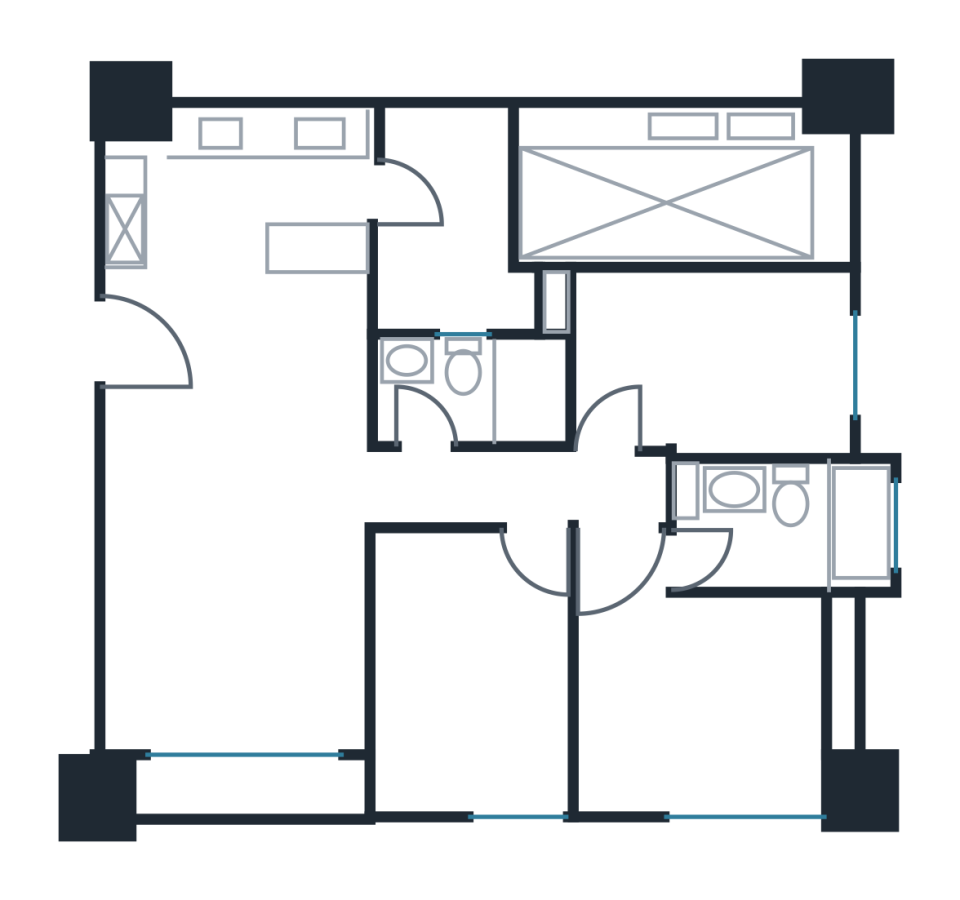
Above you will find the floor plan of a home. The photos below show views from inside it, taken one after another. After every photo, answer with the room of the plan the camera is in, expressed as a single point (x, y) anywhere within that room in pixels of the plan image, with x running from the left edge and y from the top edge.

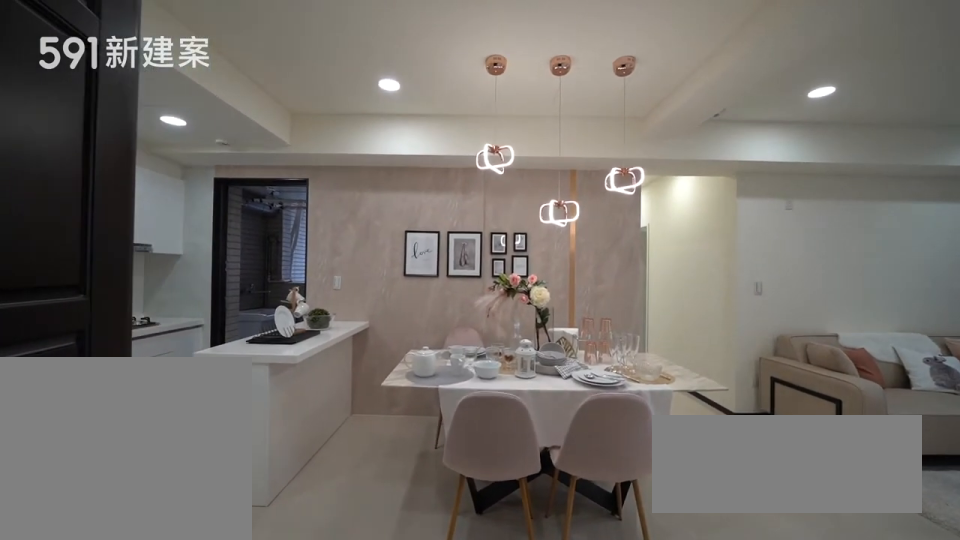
(272, 363)
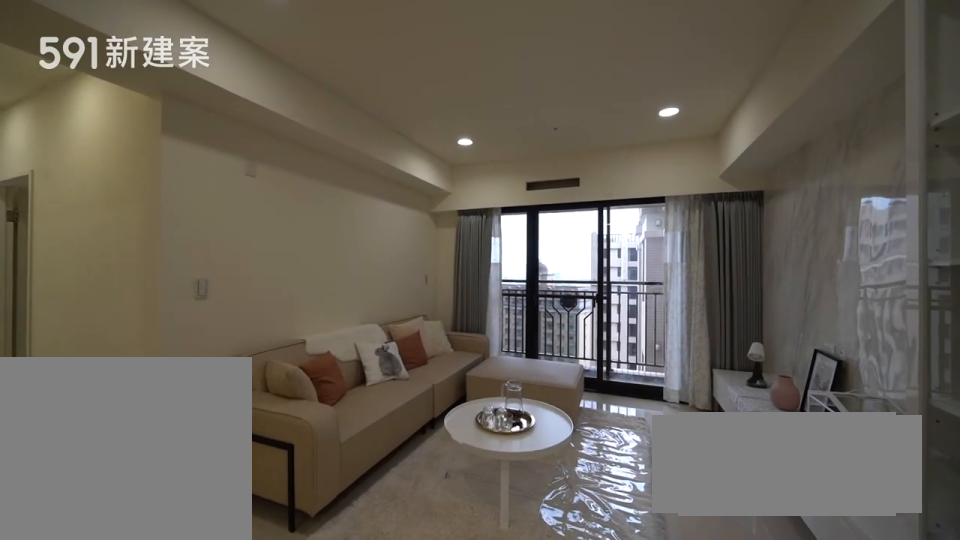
(238, 604)
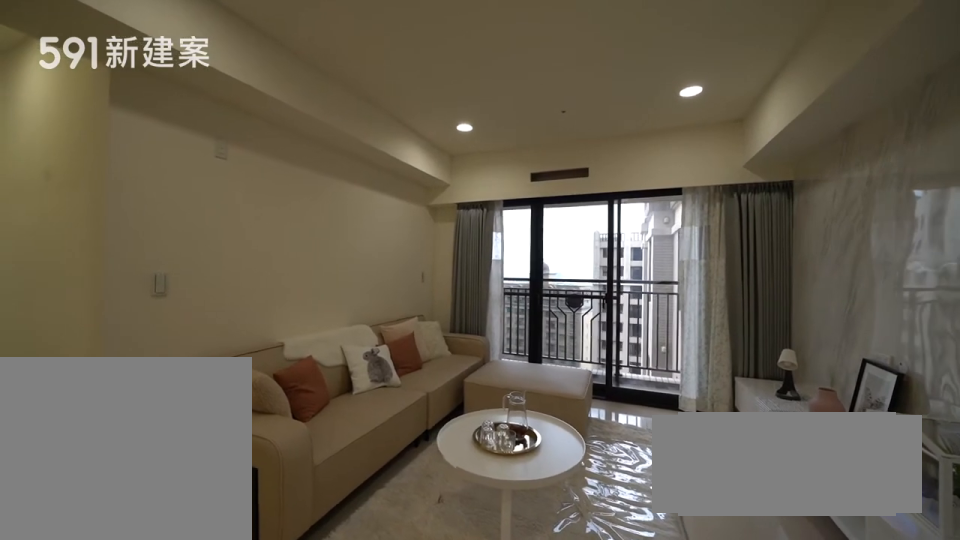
(238, 604)
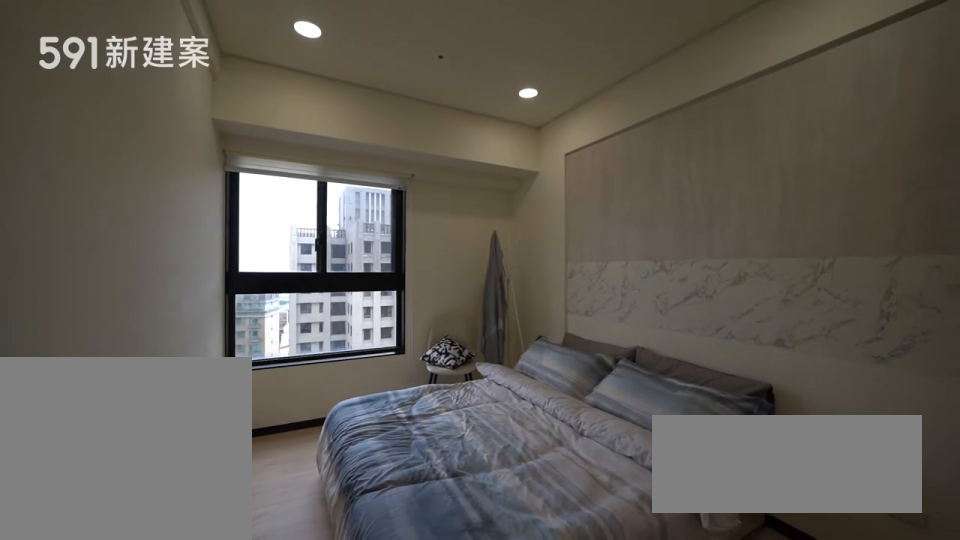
(472, 674)
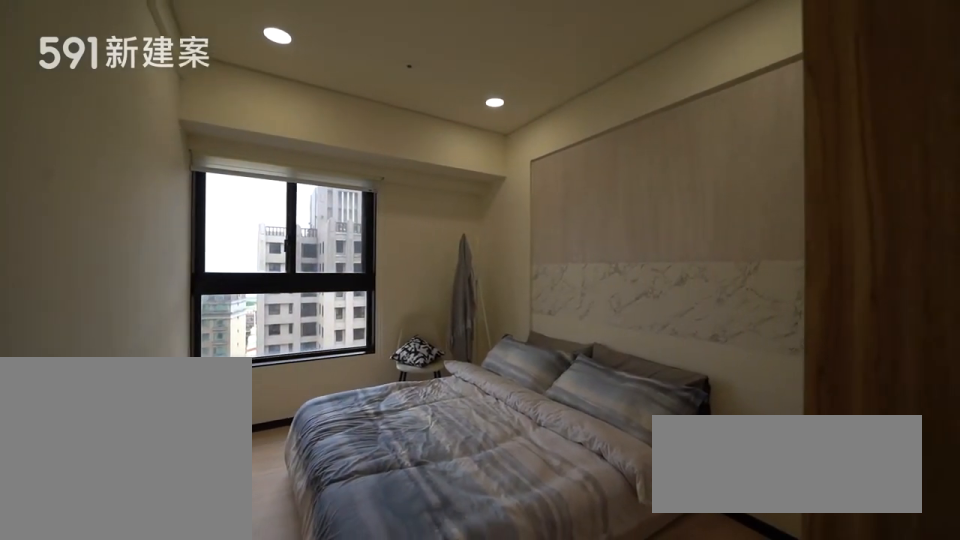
(472, 674)
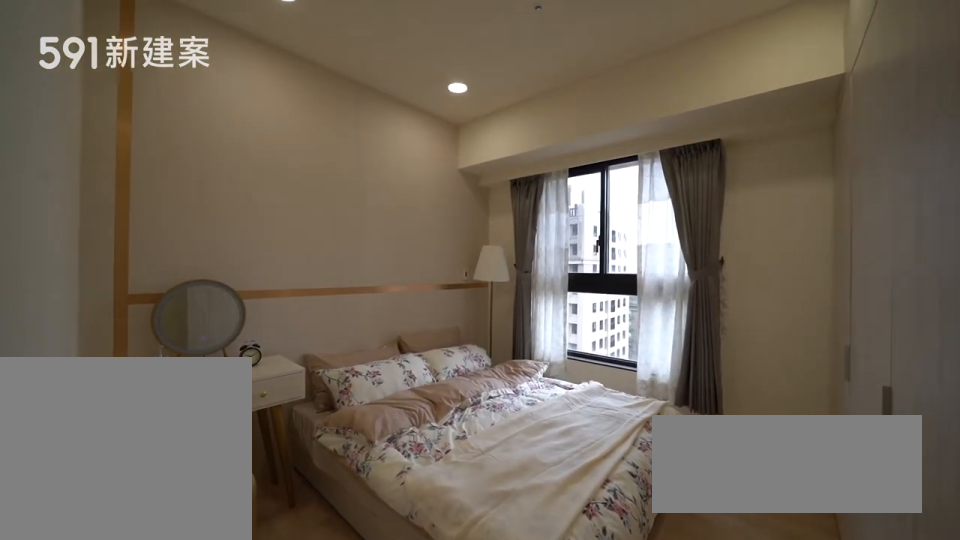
(695, 689)
